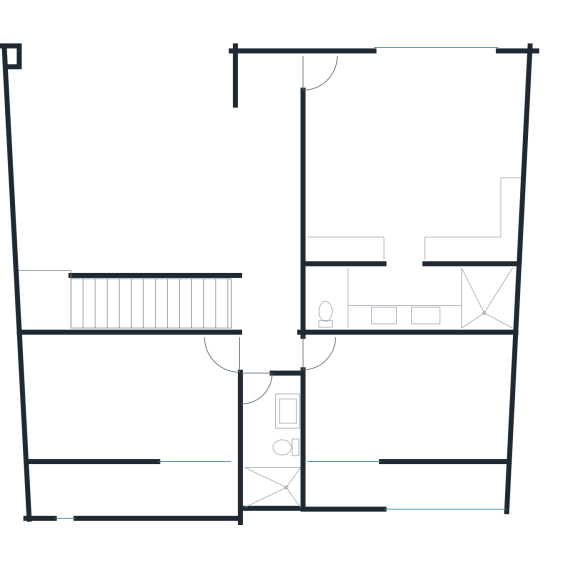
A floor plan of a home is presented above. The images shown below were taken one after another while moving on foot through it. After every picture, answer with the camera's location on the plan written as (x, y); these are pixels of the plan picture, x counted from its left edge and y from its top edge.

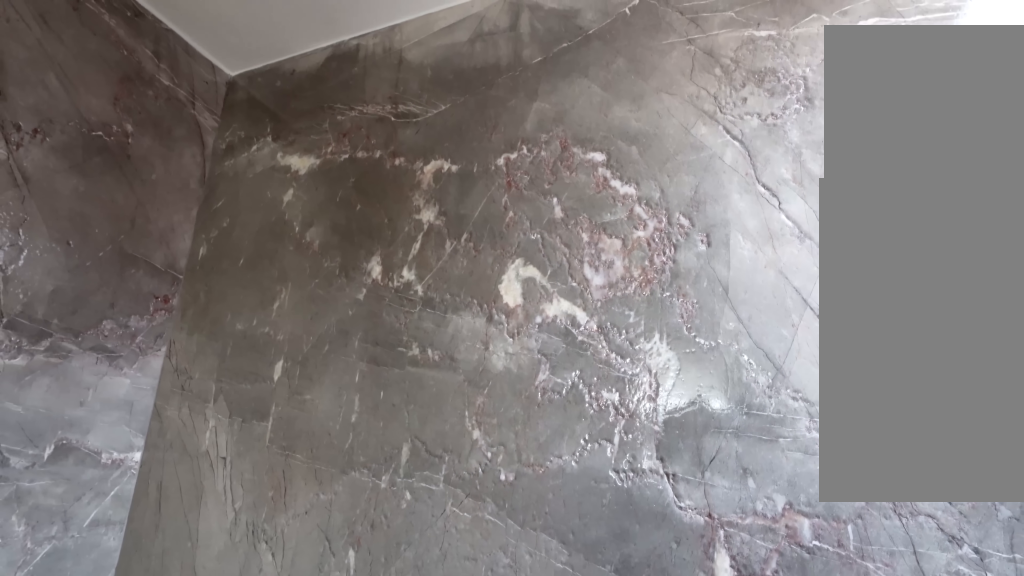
(265, 480)
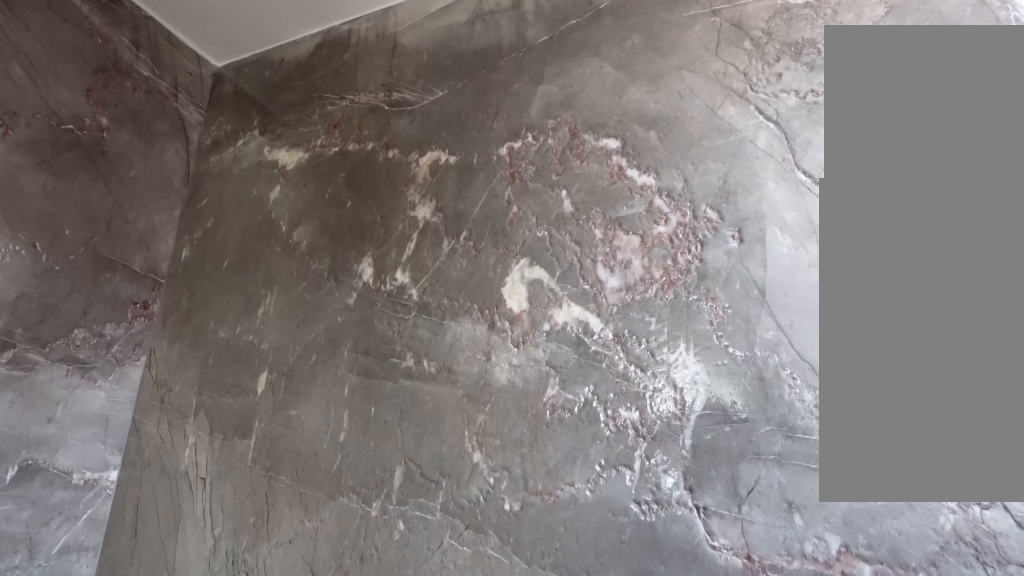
(265, 481)
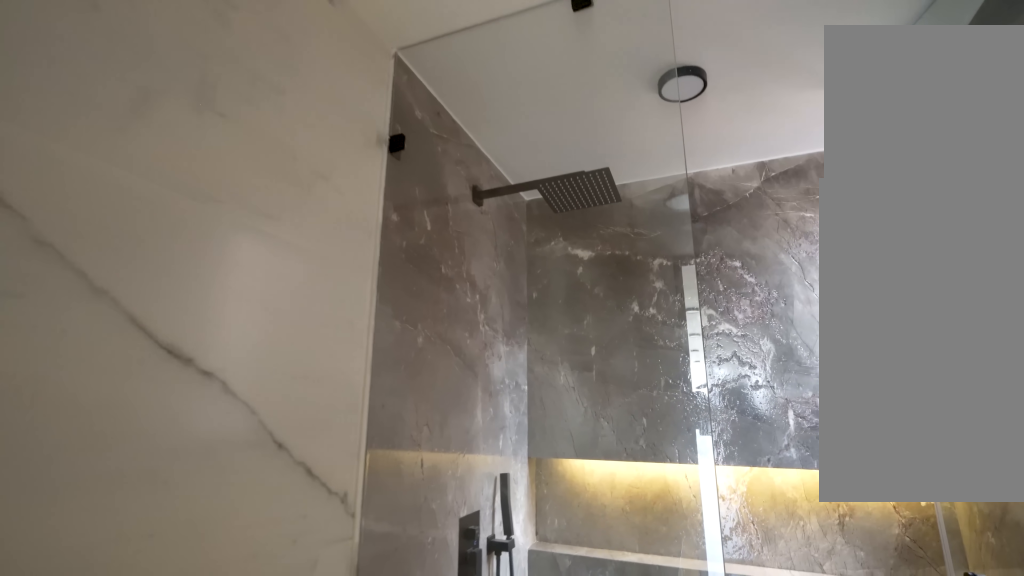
(262, 464)
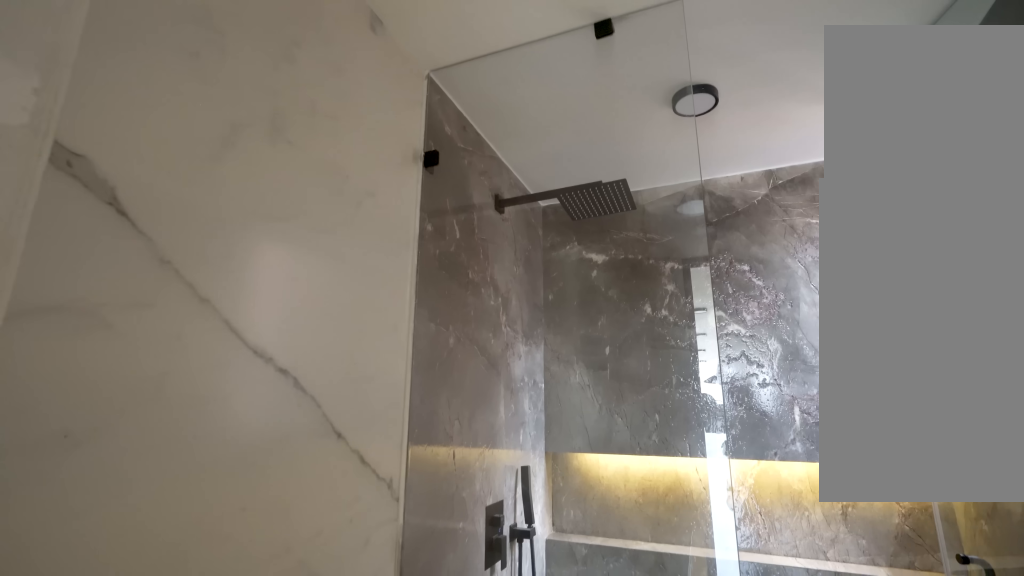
(262, 465)
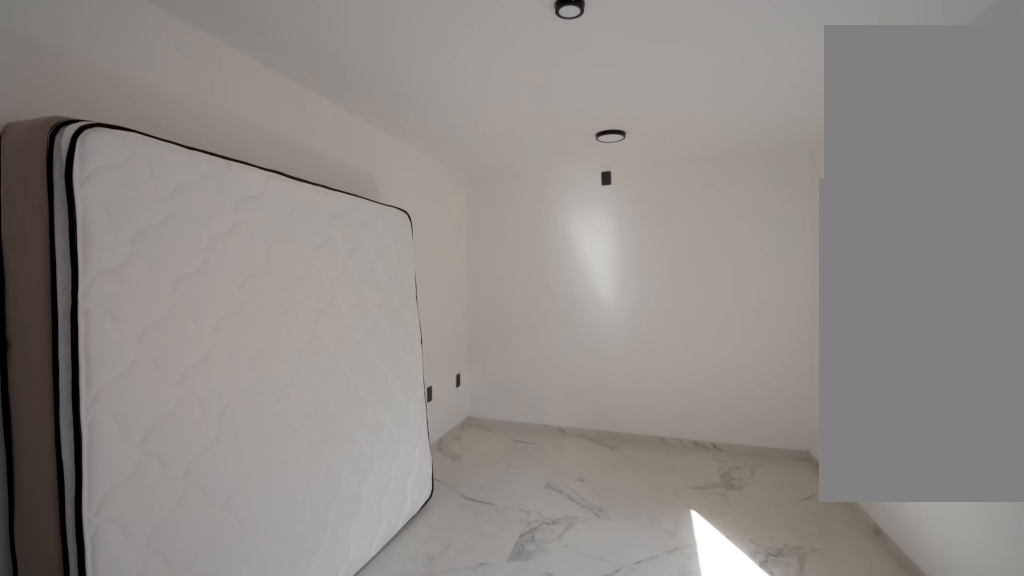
(337, 350)
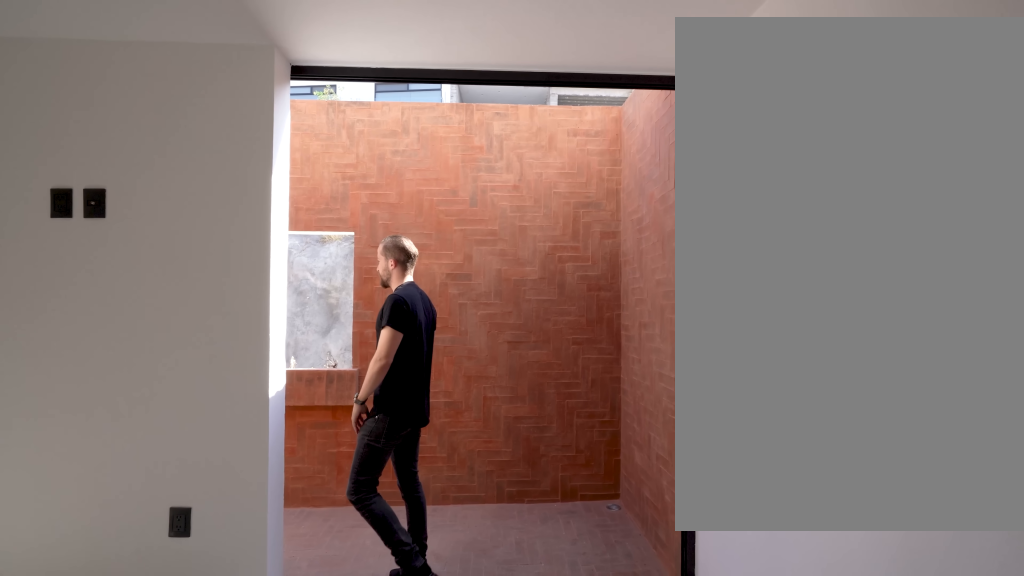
(320, 439)
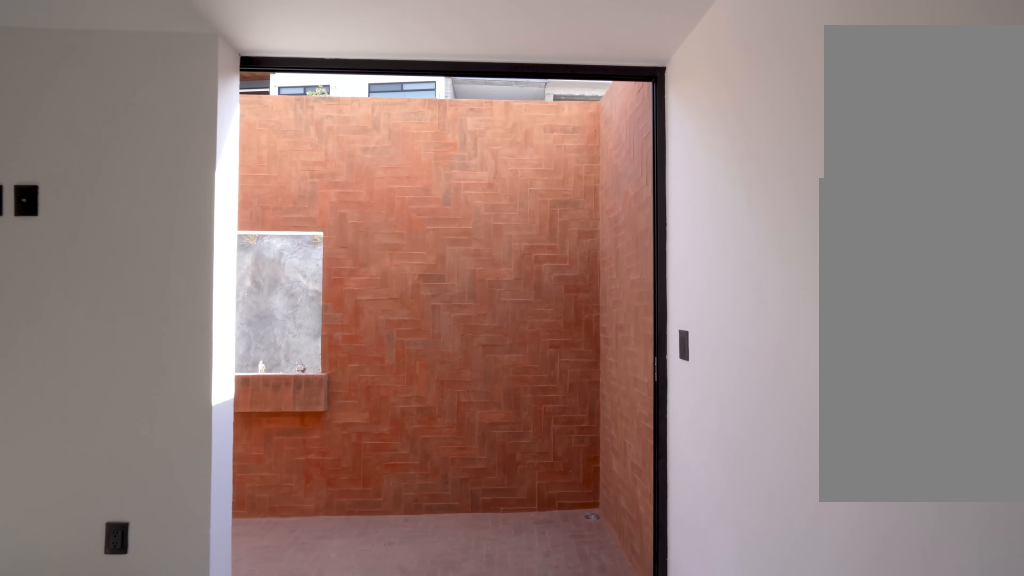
(320, 439)
